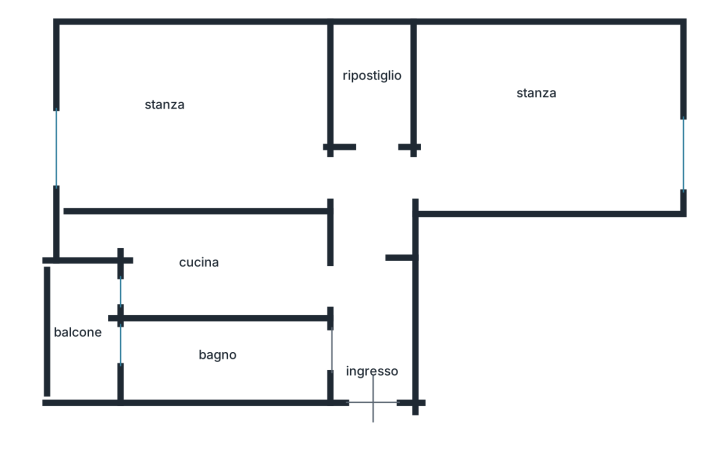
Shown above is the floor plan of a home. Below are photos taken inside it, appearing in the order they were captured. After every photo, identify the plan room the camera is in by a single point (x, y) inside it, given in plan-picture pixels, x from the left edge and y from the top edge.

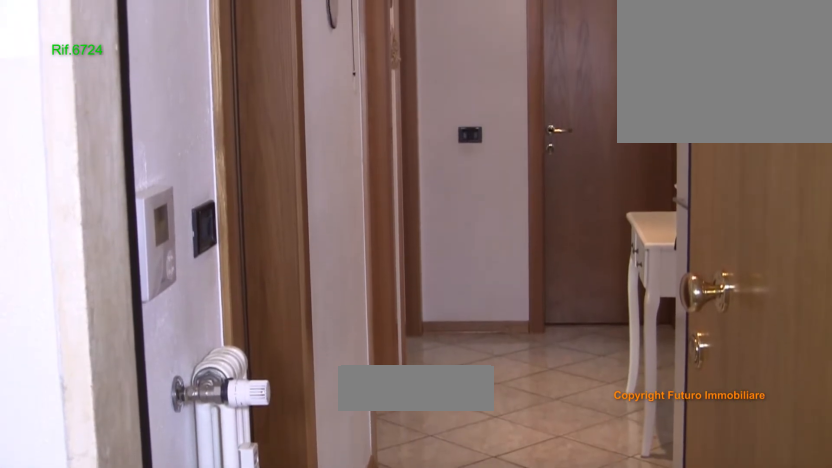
(371, 258)
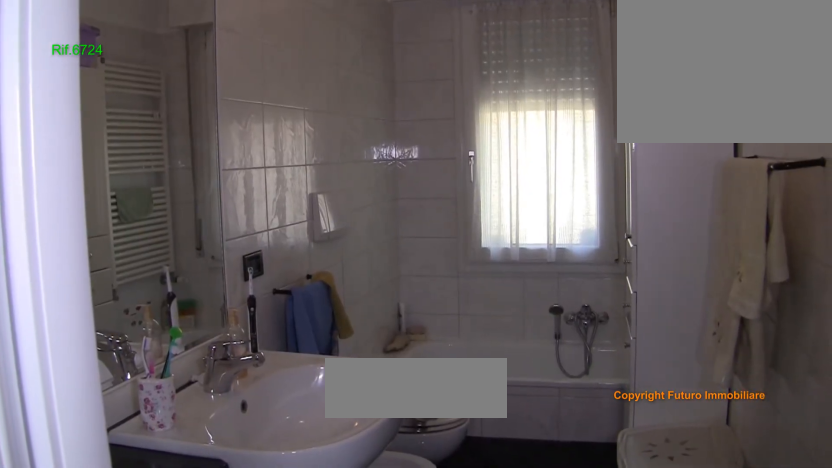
(236, 358)
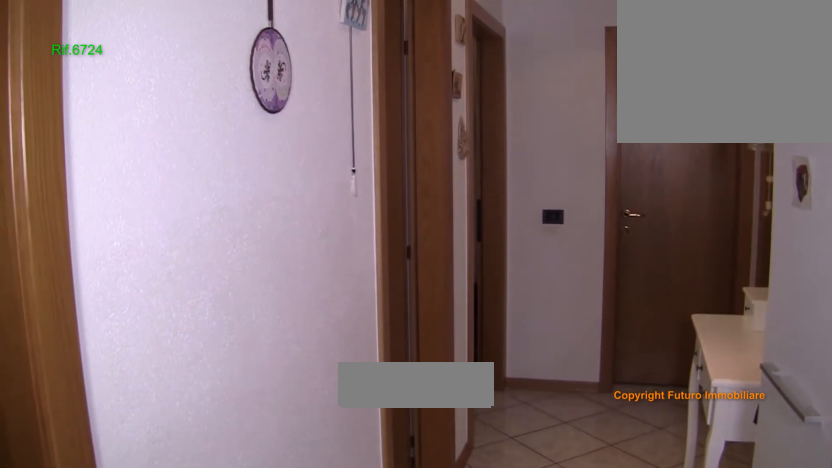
(371, 258)
